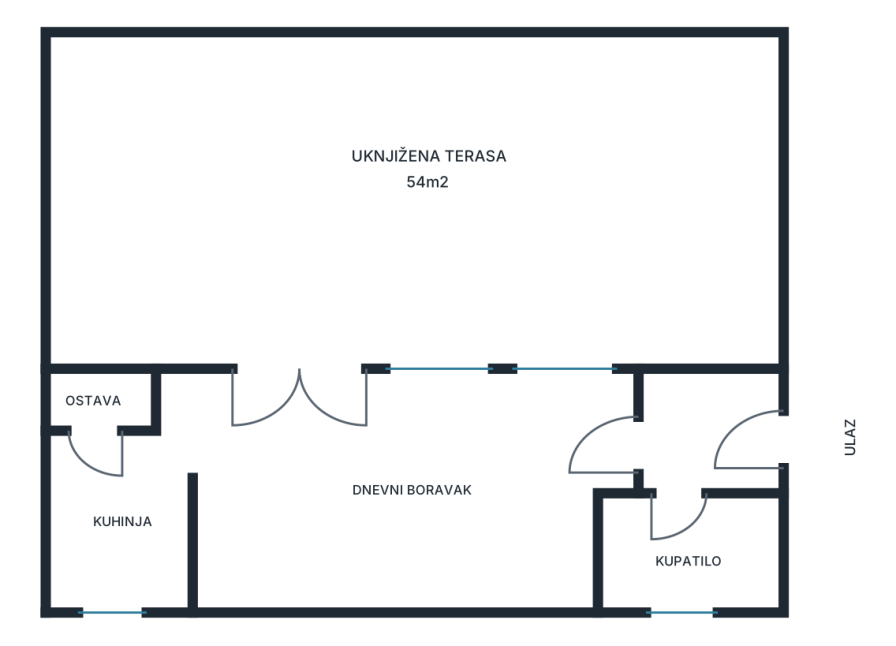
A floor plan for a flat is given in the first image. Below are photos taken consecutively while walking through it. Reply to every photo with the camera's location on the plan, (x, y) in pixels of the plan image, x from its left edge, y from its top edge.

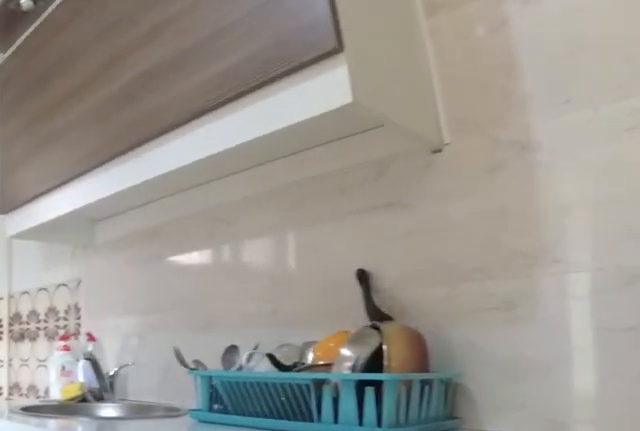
(143, 413)
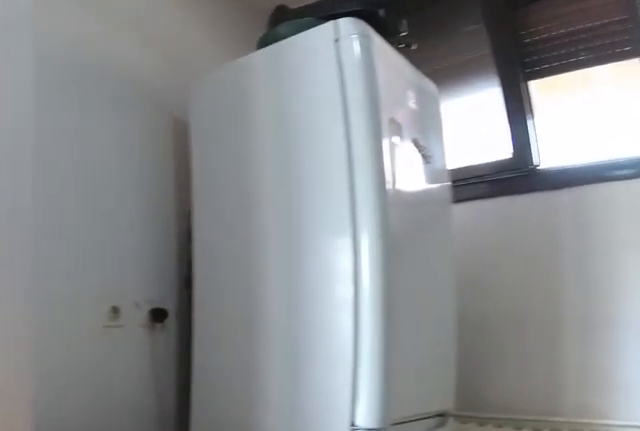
(64, 433)
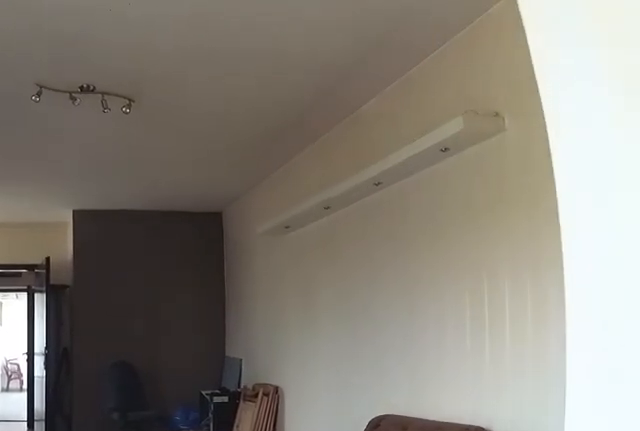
(180, 440)
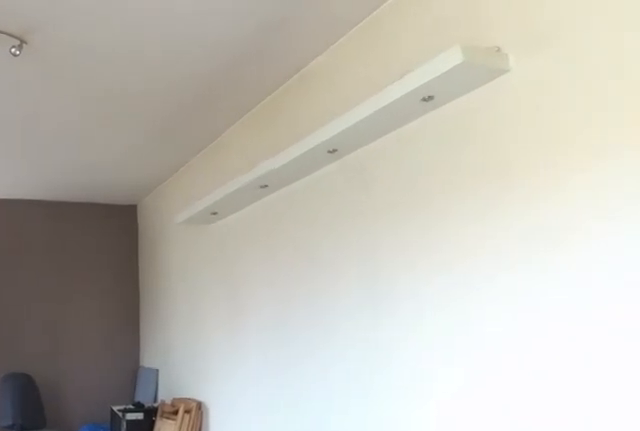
(248, 440)
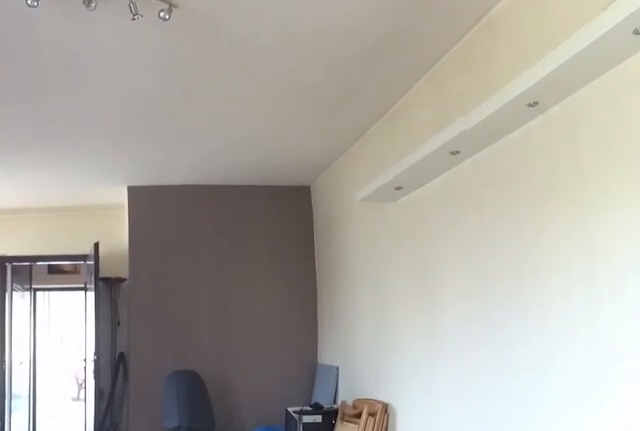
(248, 440)
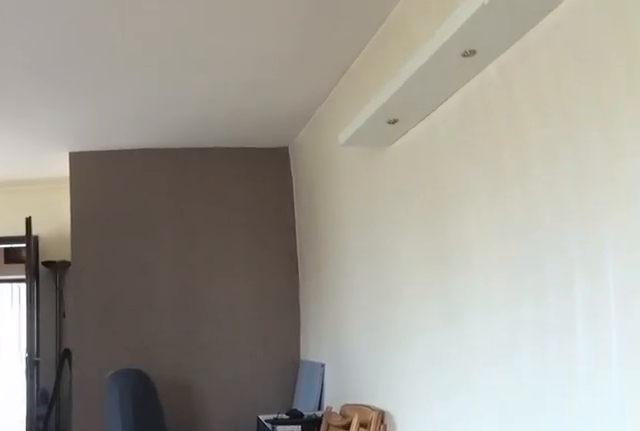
(272, 470)
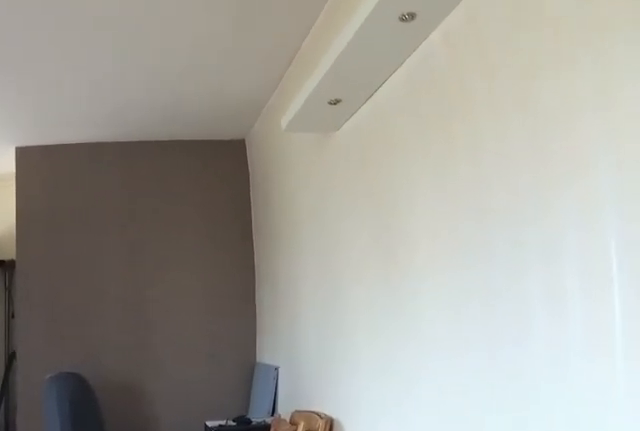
(287, 481)
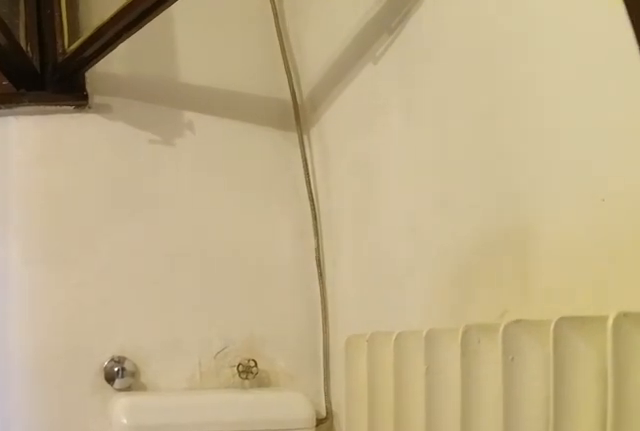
(635, 493)
